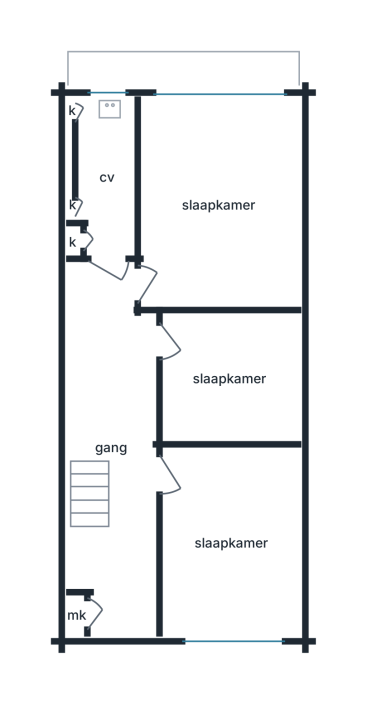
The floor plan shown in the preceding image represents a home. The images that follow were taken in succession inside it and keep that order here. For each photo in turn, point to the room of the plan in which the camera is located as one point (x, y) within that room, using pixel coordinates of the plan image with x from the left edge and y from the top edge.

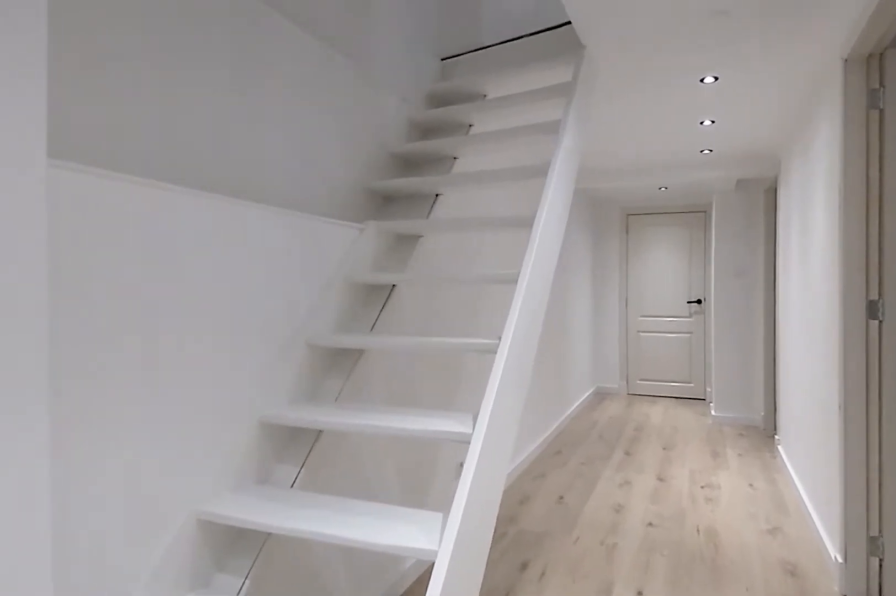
(113, 442)
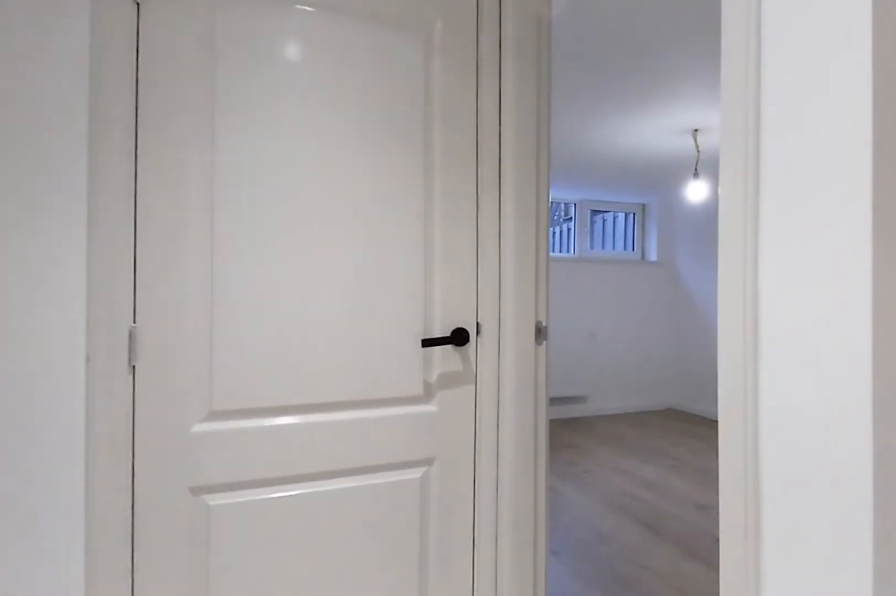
(113, 442)
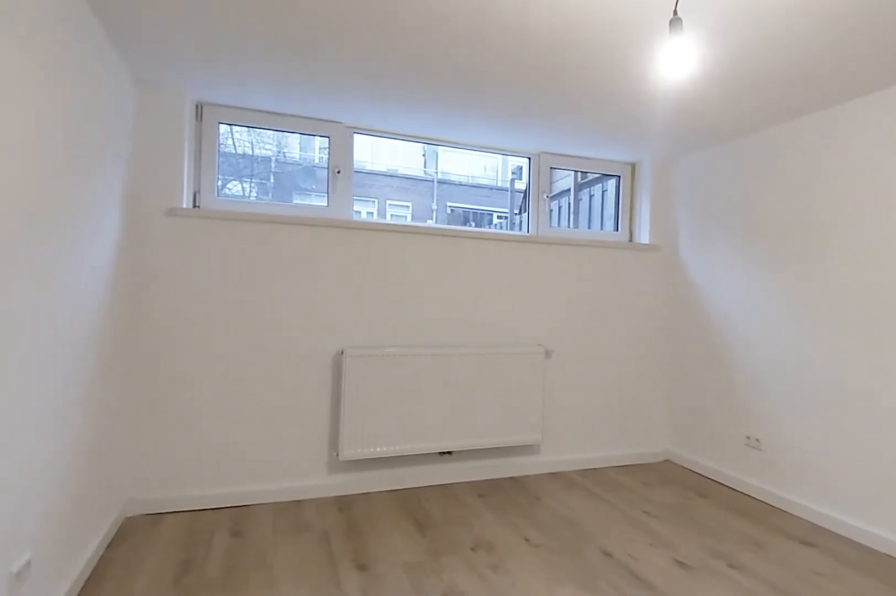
(179, 174)
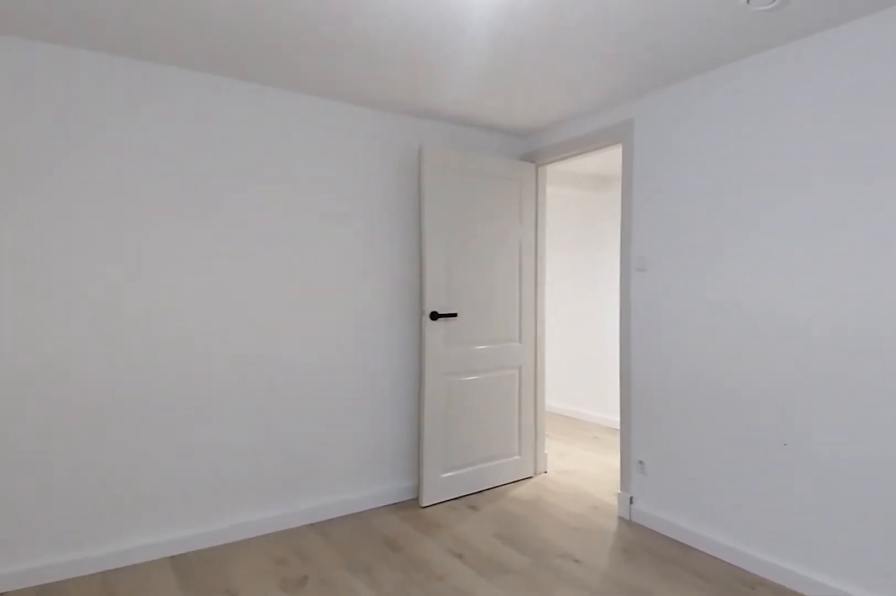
(179, 174)
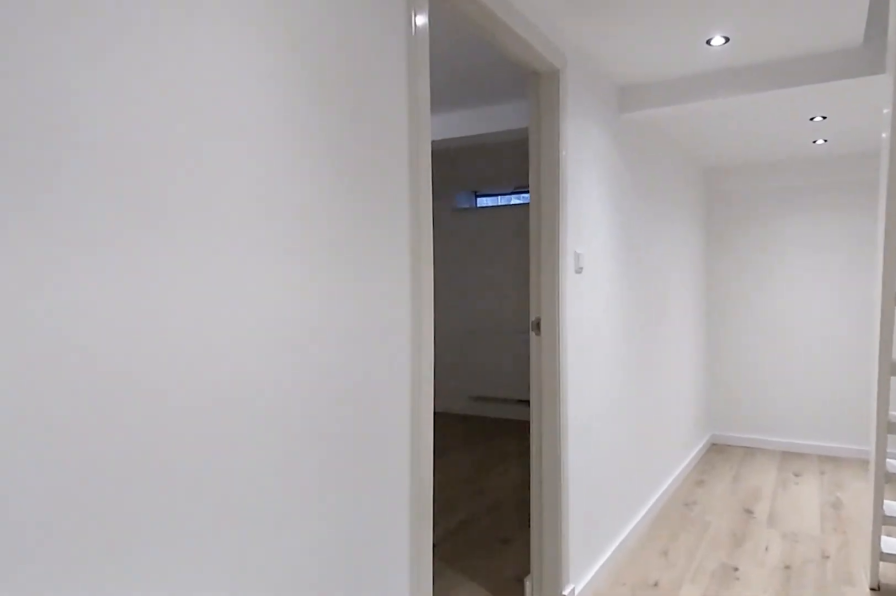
(113, 442)
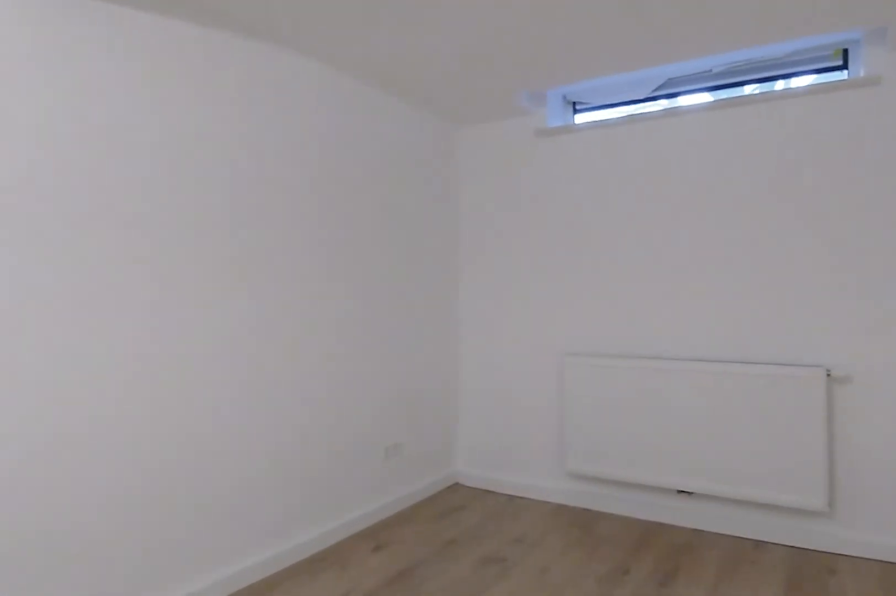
(228, 631)
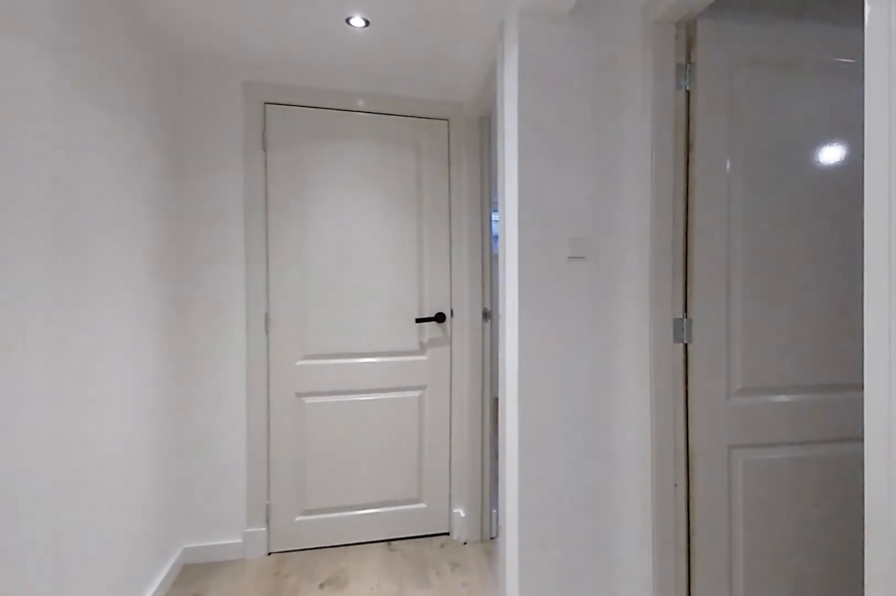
(113, 442)
